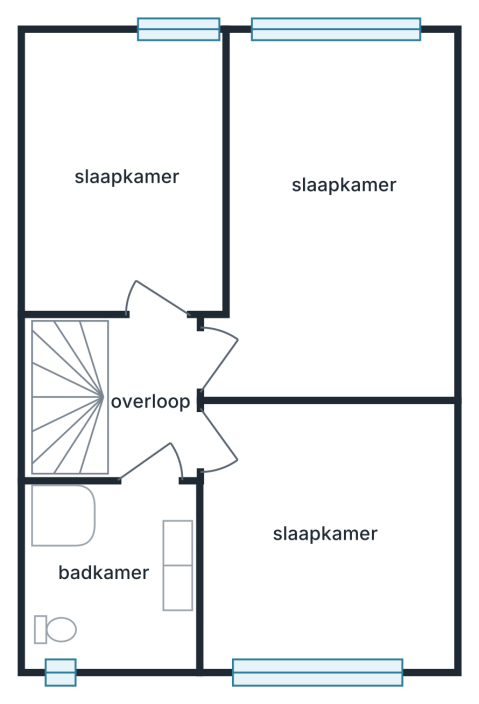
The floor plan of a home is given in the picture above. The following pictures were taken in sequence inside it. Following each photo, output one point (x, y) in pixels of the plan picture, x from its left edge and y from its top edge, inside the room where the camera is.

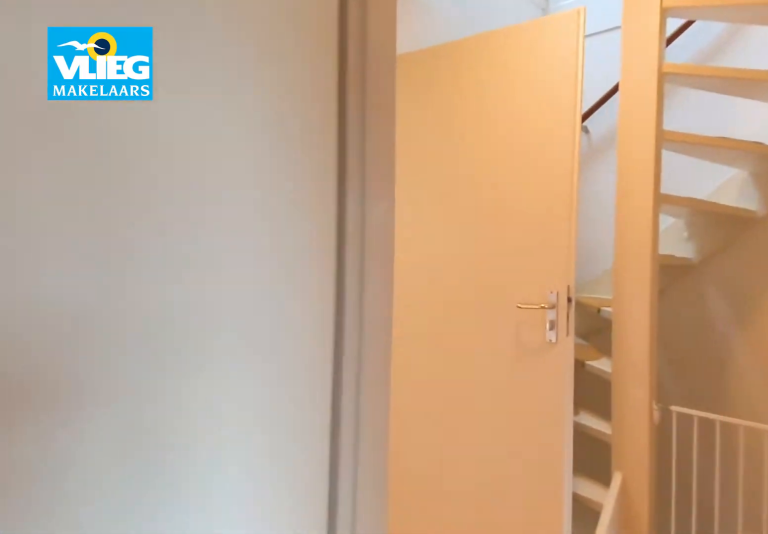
(333, 162)
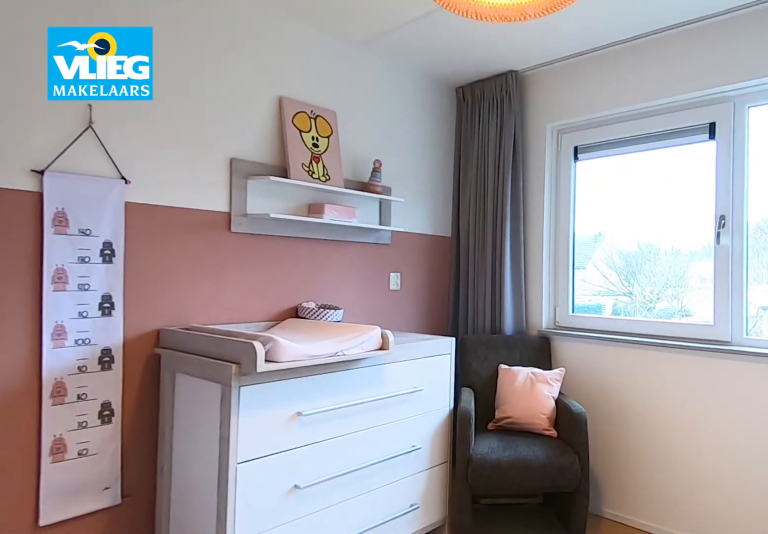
(325, 532)
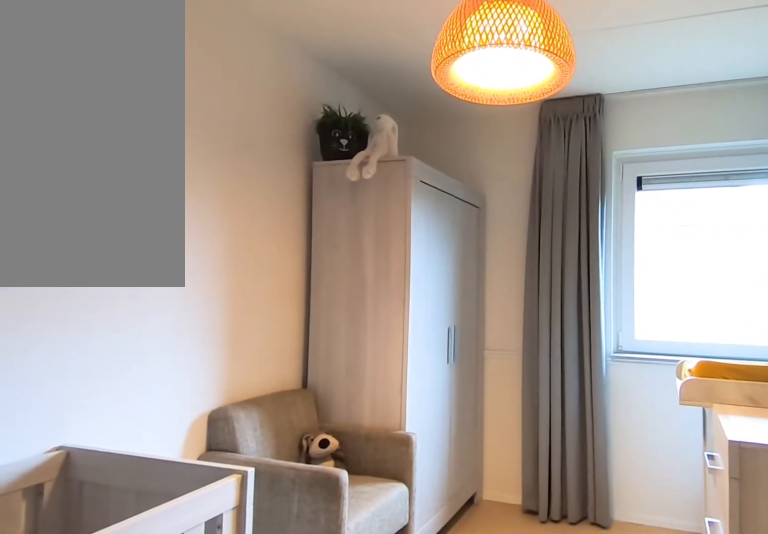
(115, 154)
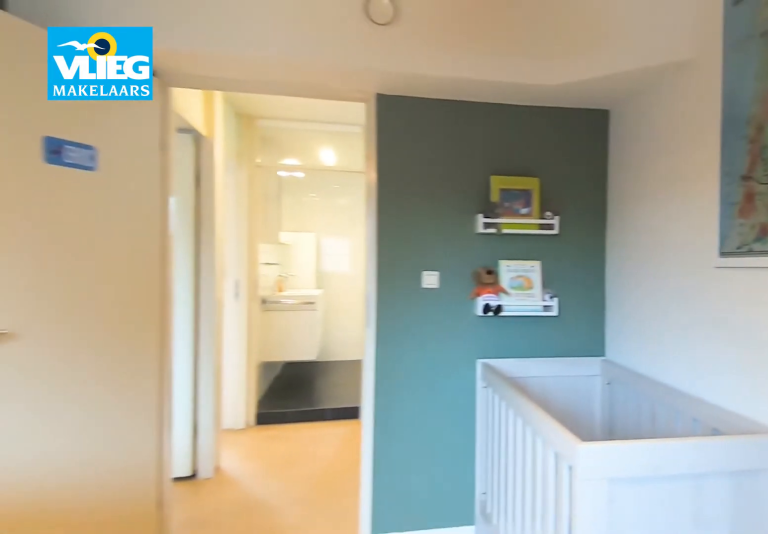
(115, 154)
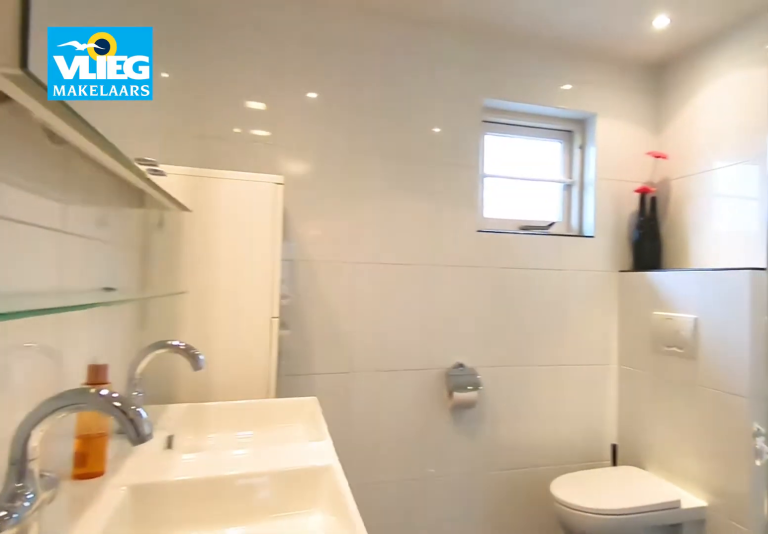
(114, 570)
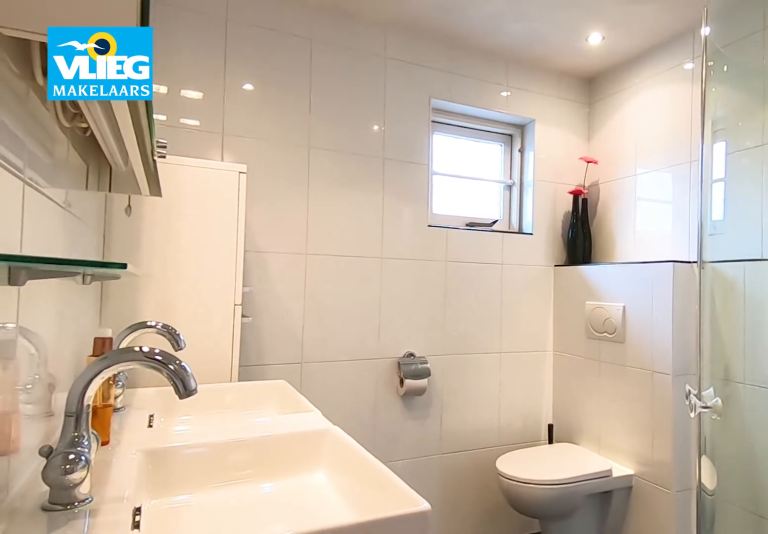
(114, 570)
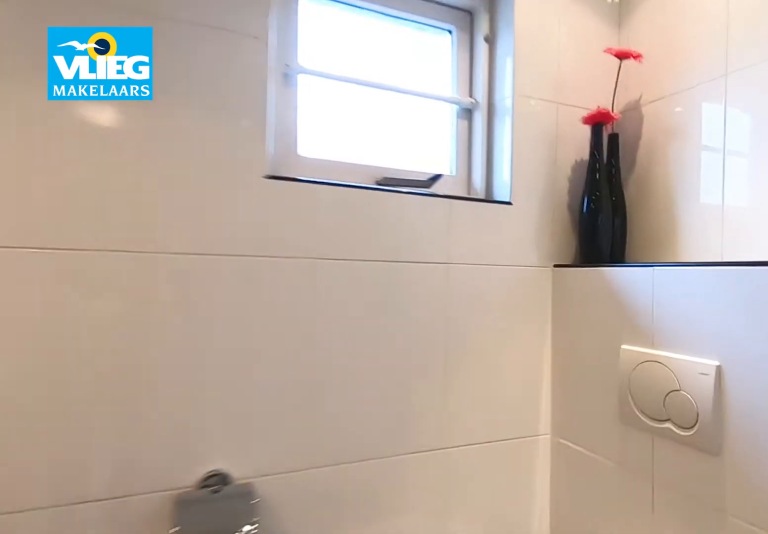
(114, 570)
